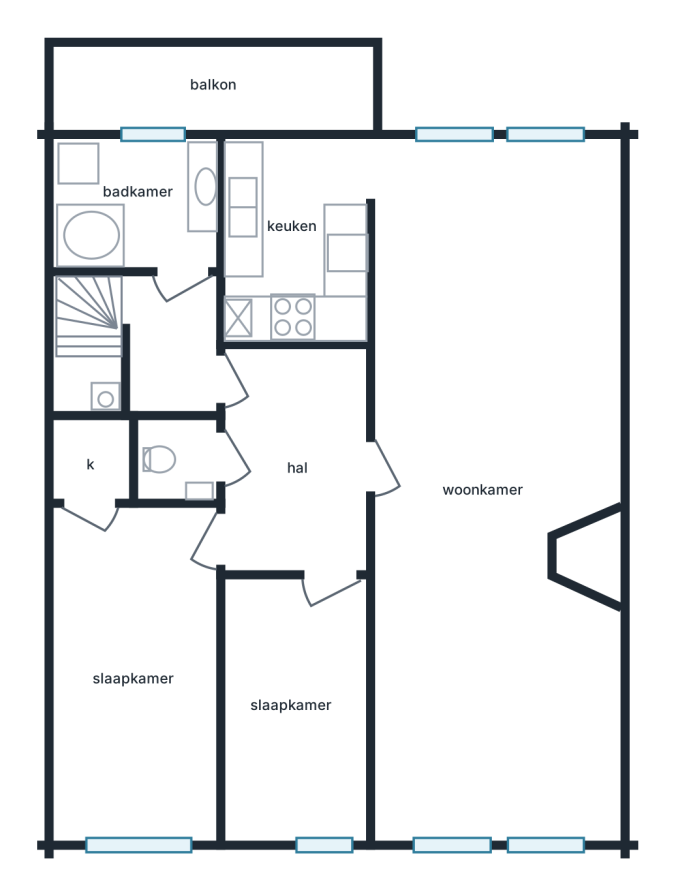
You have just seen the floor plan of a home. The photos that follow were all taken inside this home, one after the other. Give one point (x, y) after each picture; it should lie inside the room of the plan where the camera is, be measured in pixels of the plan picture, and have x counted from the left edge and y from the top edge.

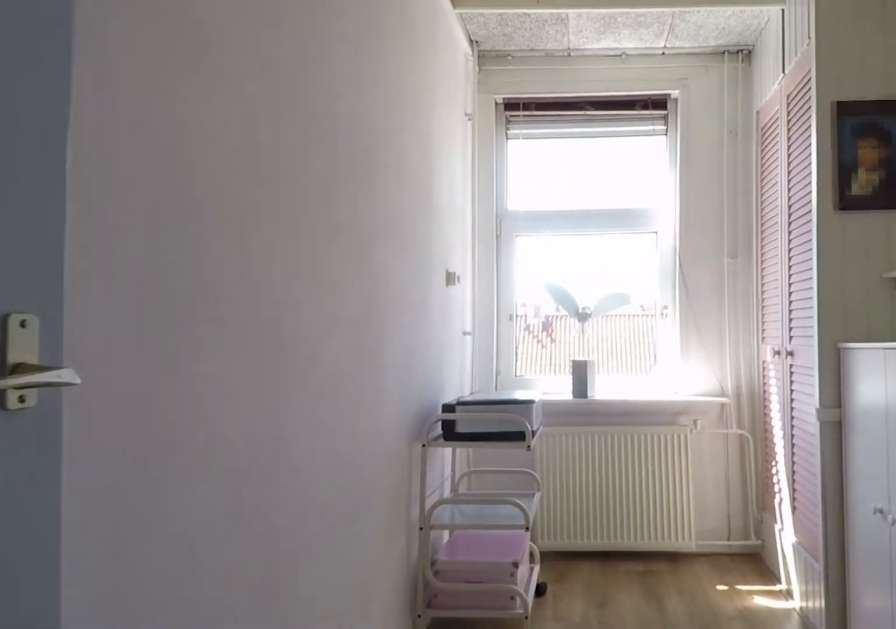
(296, 708)
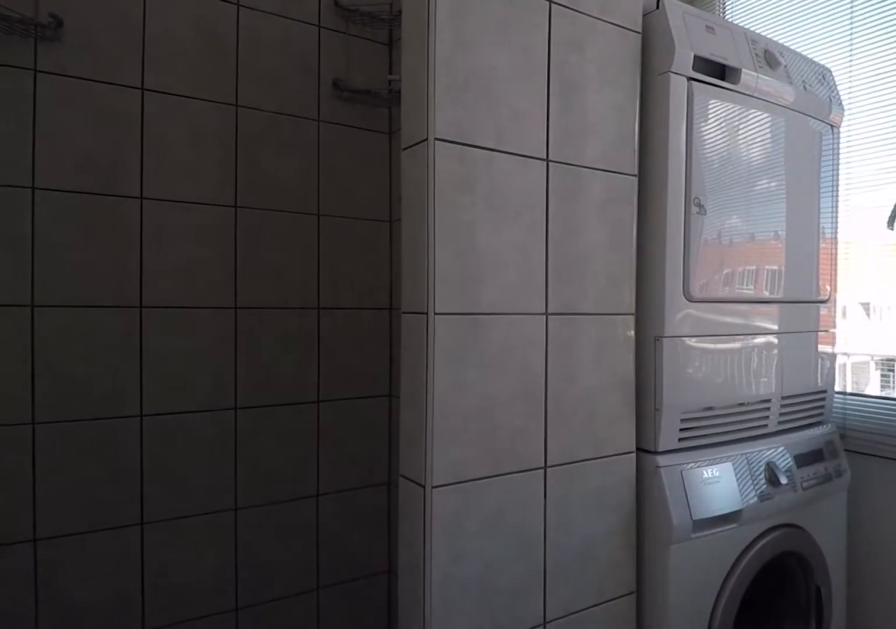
(137, 204)
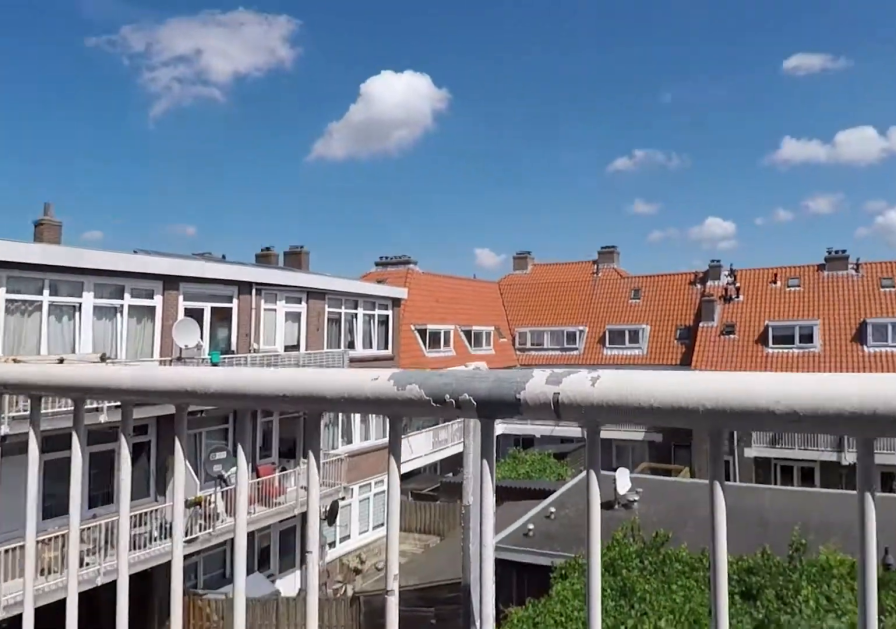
(217, 84)
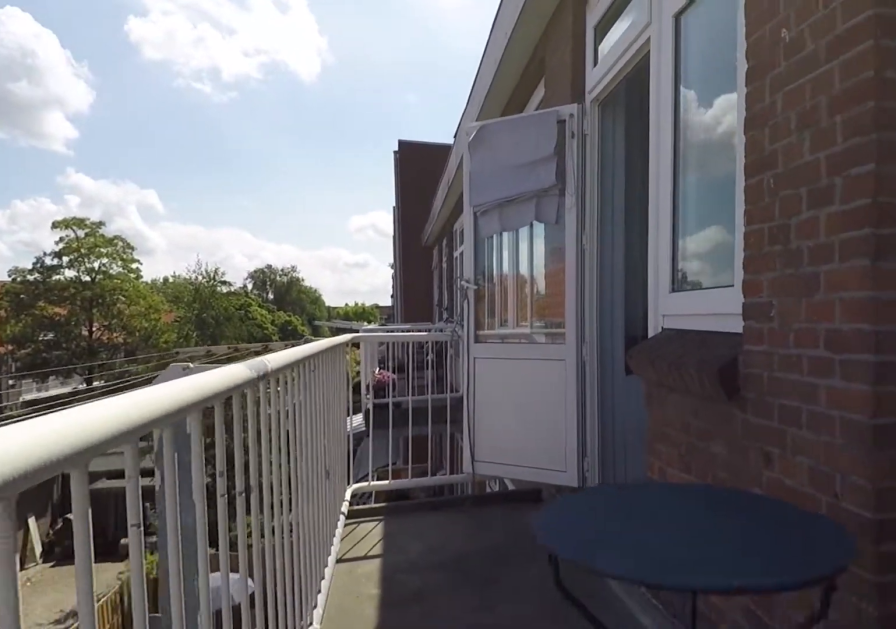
(217, 84)
